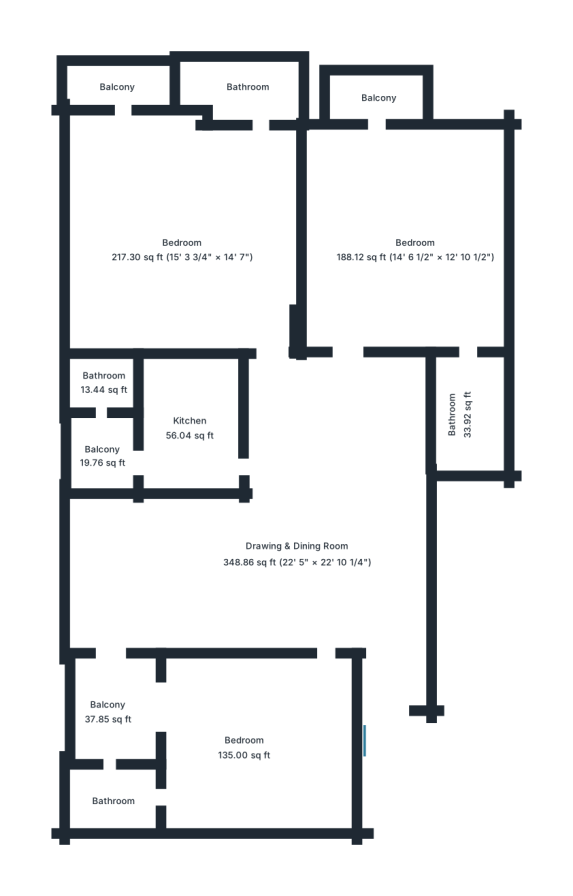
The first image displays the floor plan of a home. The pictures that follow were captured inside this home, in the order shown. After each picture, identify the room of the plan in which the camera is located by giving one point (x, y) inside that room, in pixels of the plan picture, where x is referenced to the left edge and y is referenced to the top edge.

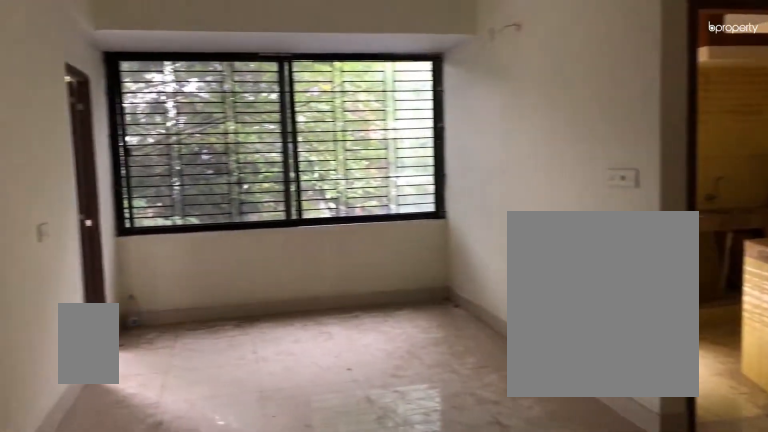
(298, 556)
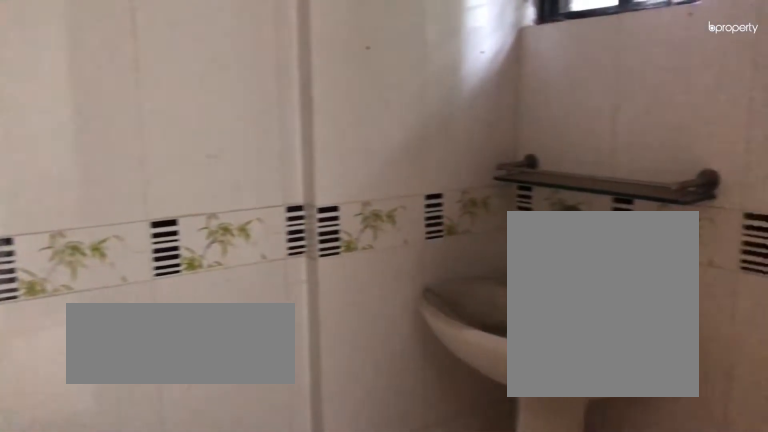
(118, 795)
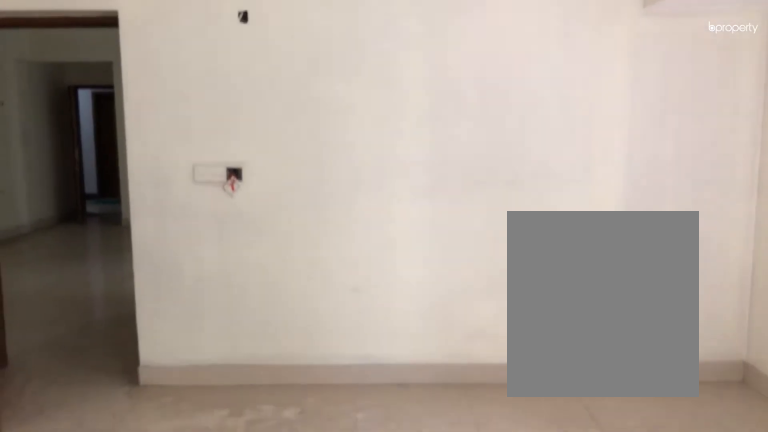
(180, 248)
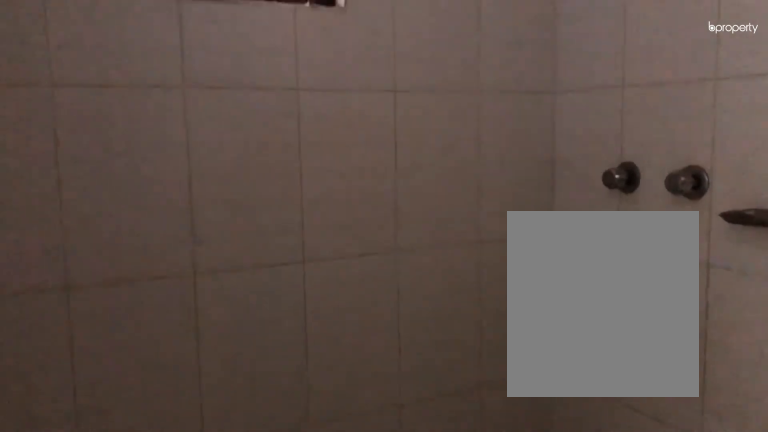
(248, 98)
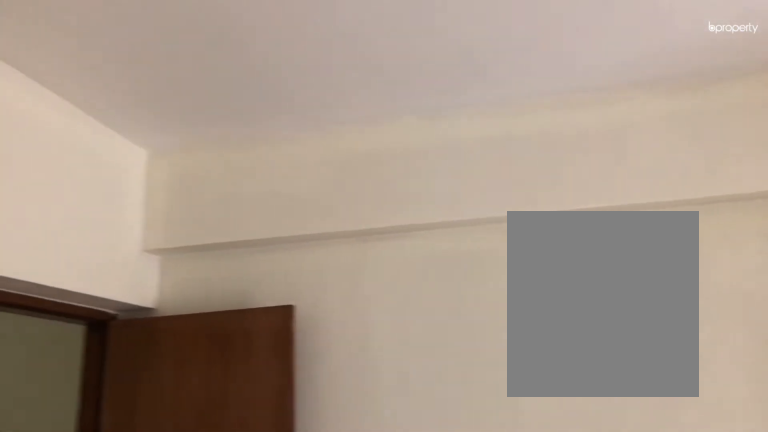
(415, 248)
